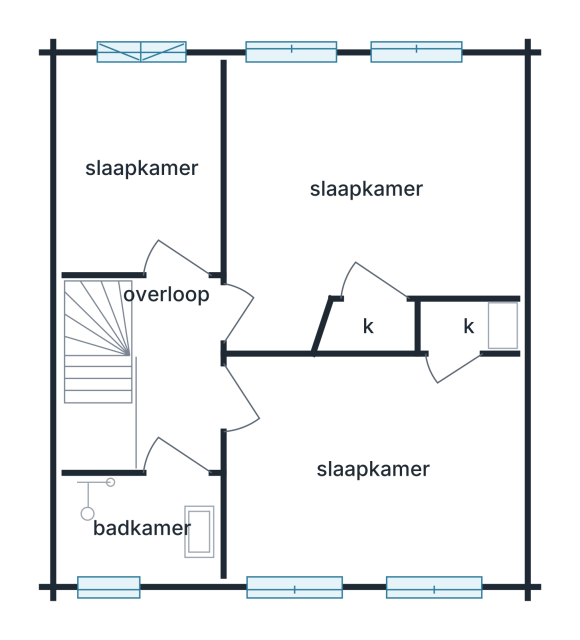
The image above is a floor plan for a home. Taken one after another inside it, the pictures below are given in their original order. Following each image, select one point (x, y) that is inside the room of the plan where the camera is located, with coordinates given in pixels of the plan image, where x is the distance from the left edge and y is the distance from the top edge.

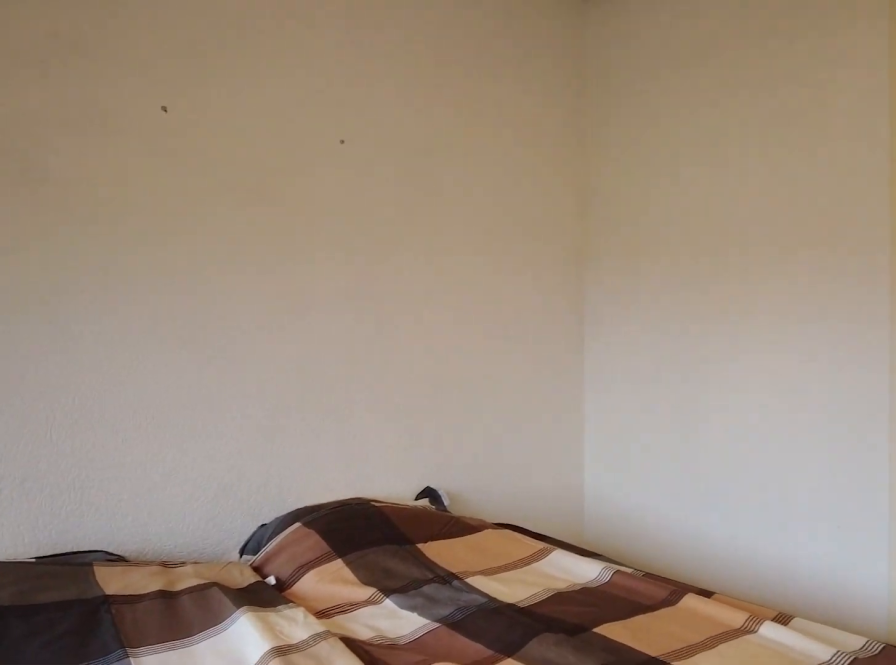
(365, 187)
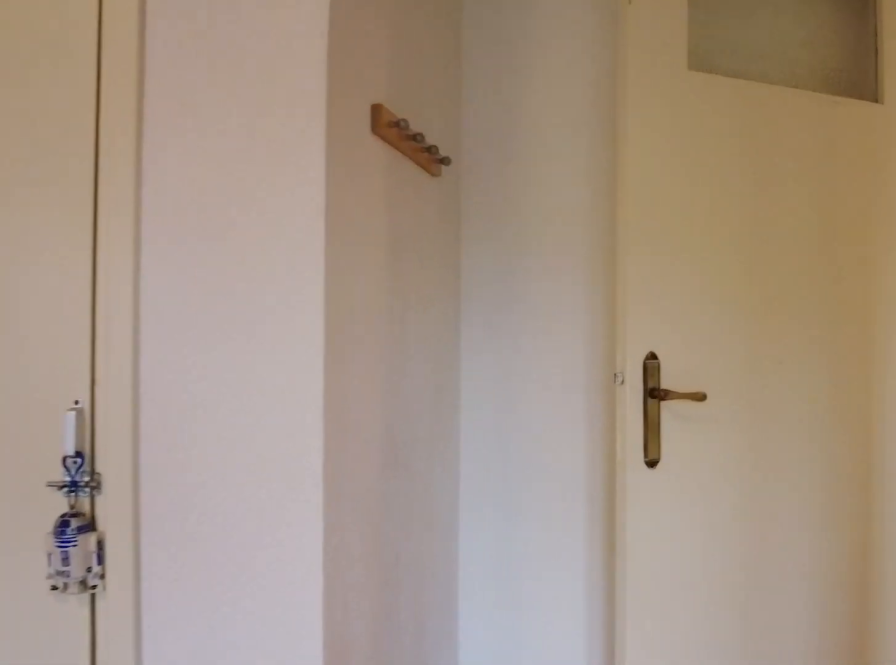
(365, 187)
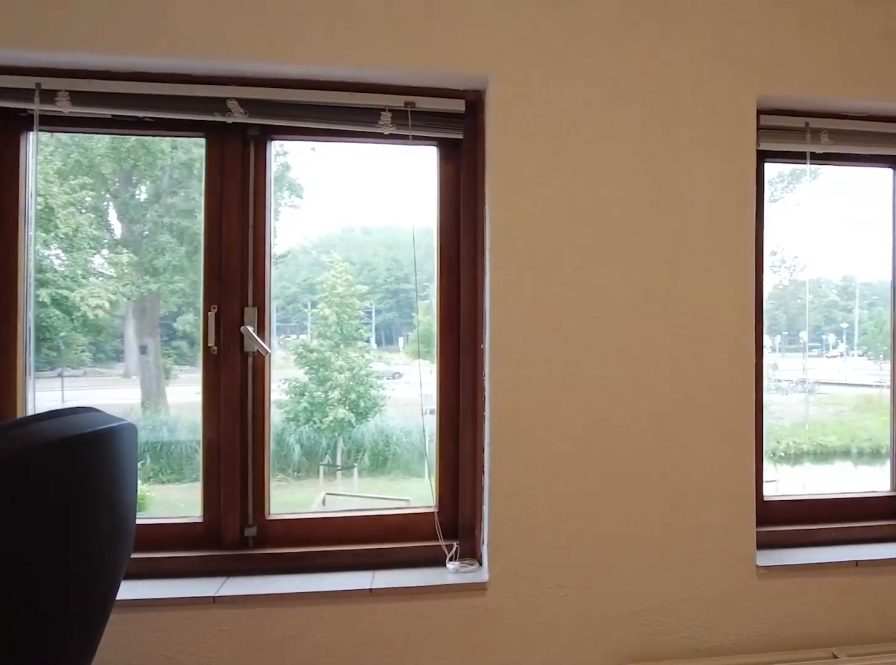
(372, 466)
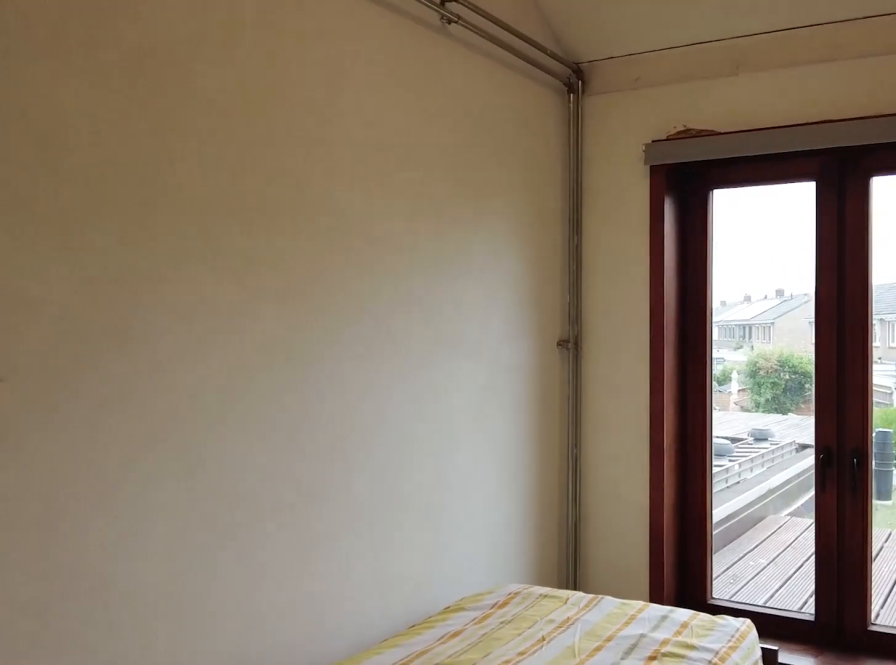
(141, 166)
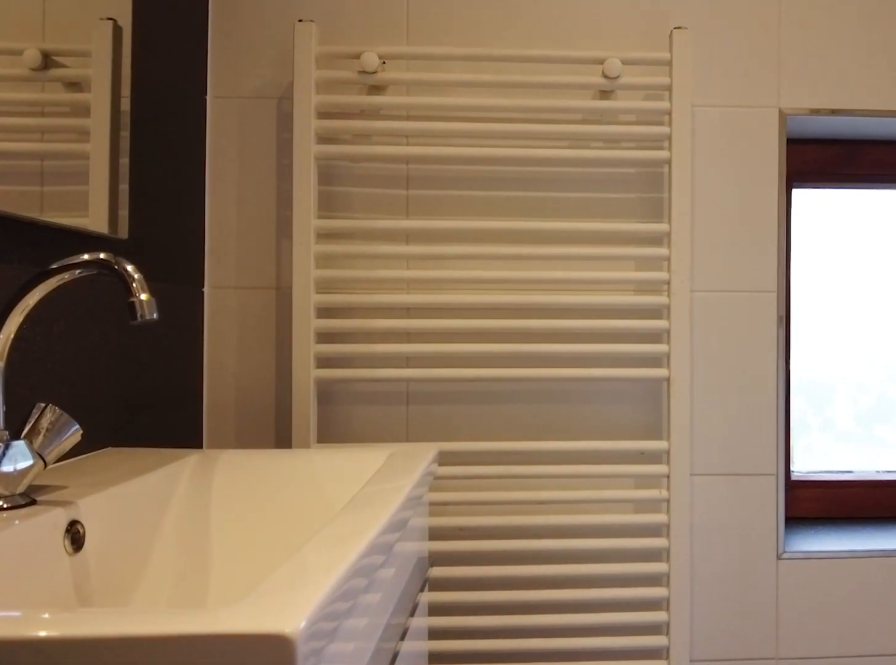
(143, 525)
